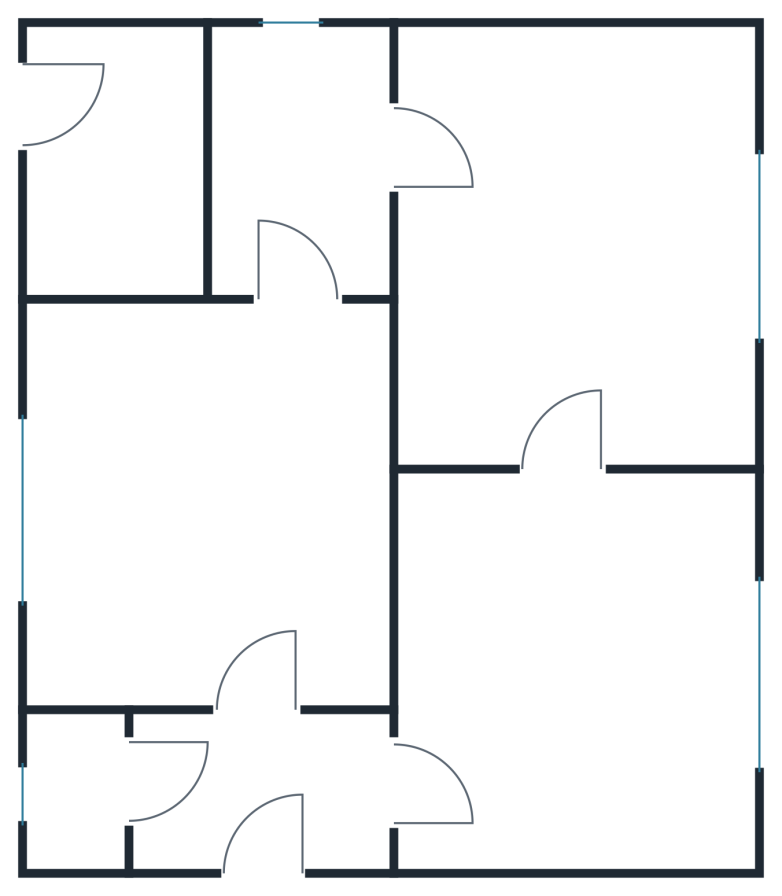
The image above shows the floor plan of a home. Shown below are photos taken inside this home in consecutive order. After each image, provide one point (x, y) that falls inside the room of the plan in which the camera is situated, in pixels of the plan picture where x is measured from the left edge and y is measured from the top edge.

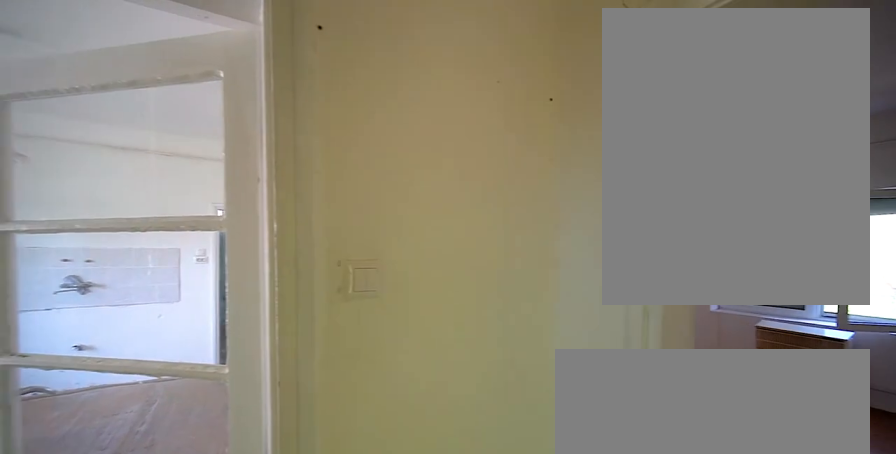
(271, 773)
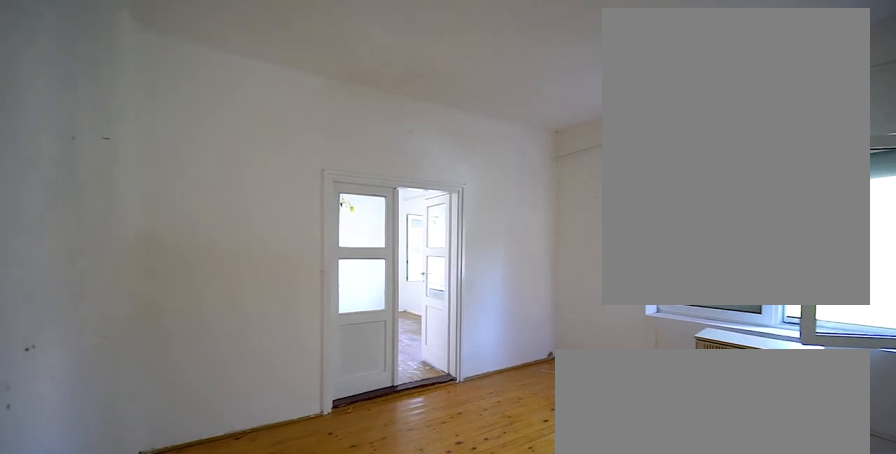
(582, 675)
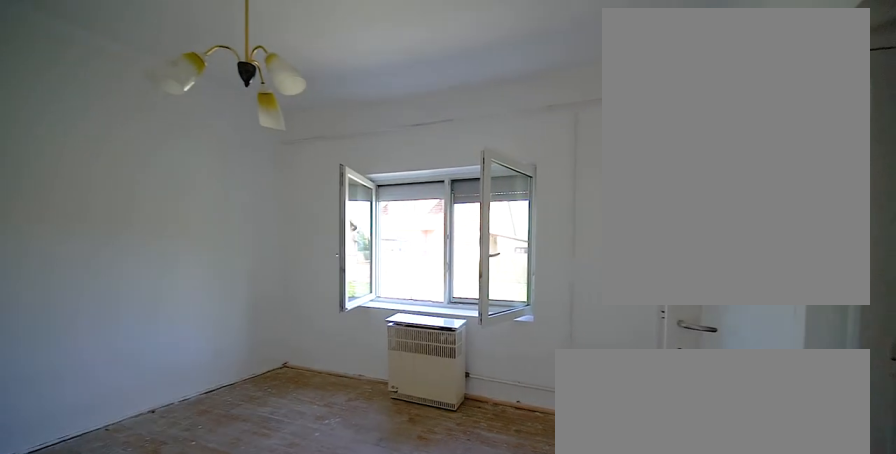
(590, 264)
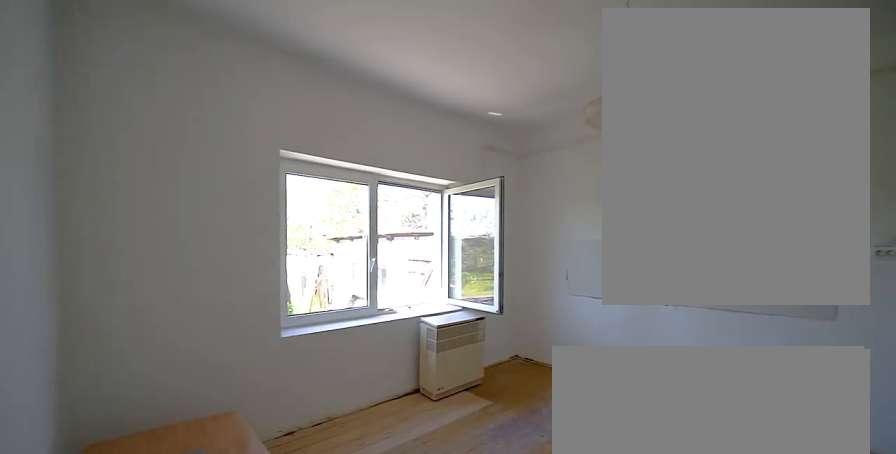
(209, 519)
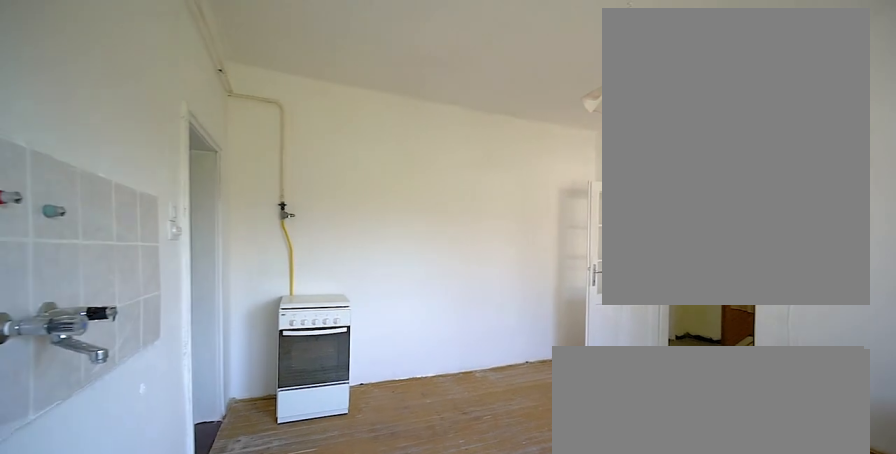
(209, 520)
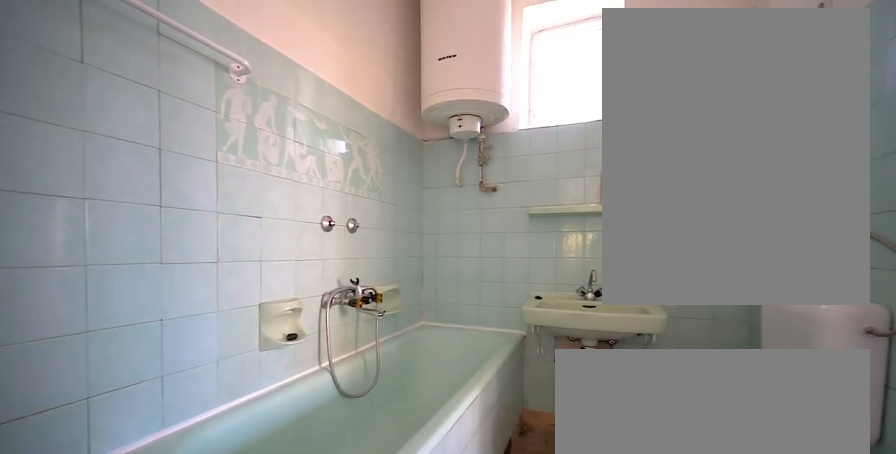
(292, 169)
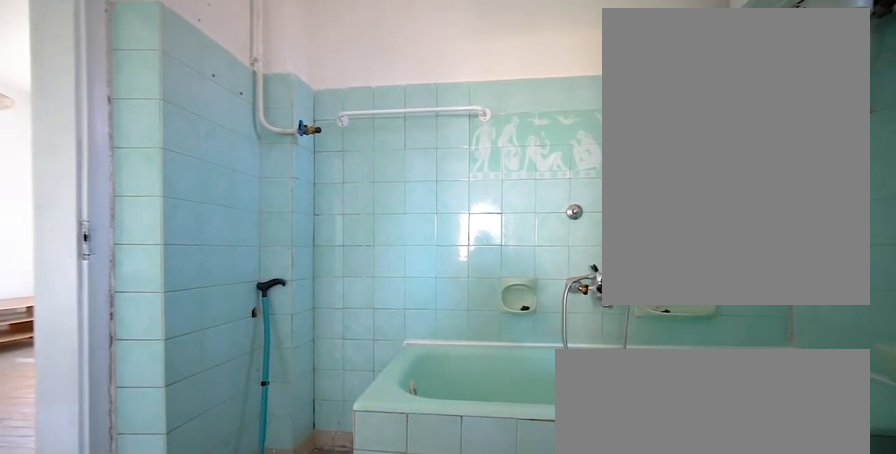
(293, 169)
